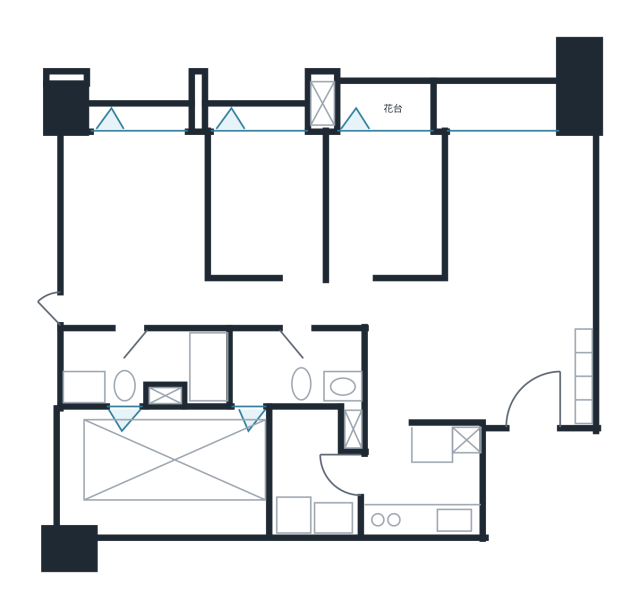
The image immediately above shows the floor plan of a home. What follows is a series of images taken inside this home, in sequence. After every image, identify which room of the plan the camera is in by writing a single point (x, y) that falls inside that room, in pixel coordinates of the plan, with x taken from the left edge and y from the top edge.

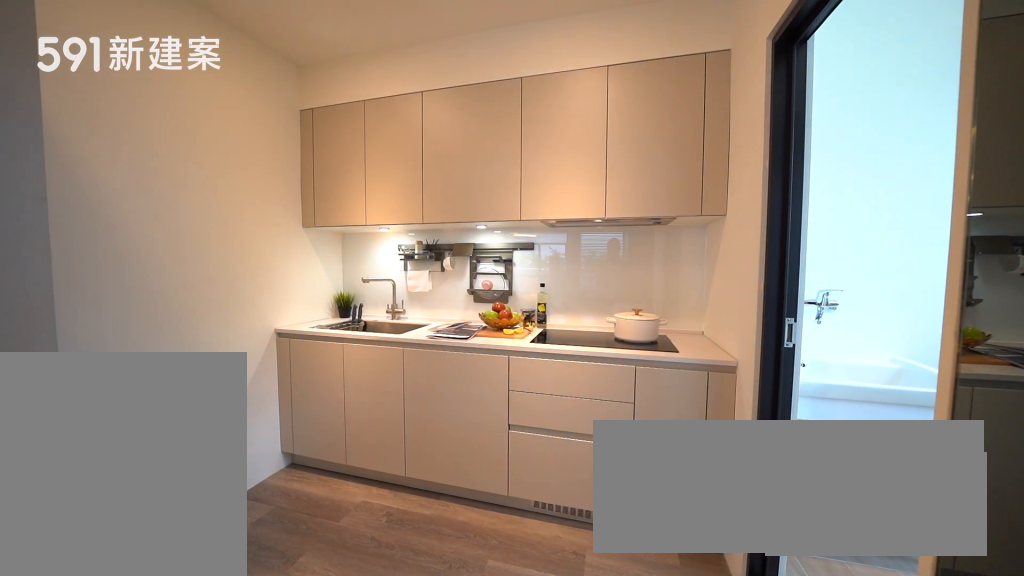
(426, 480)
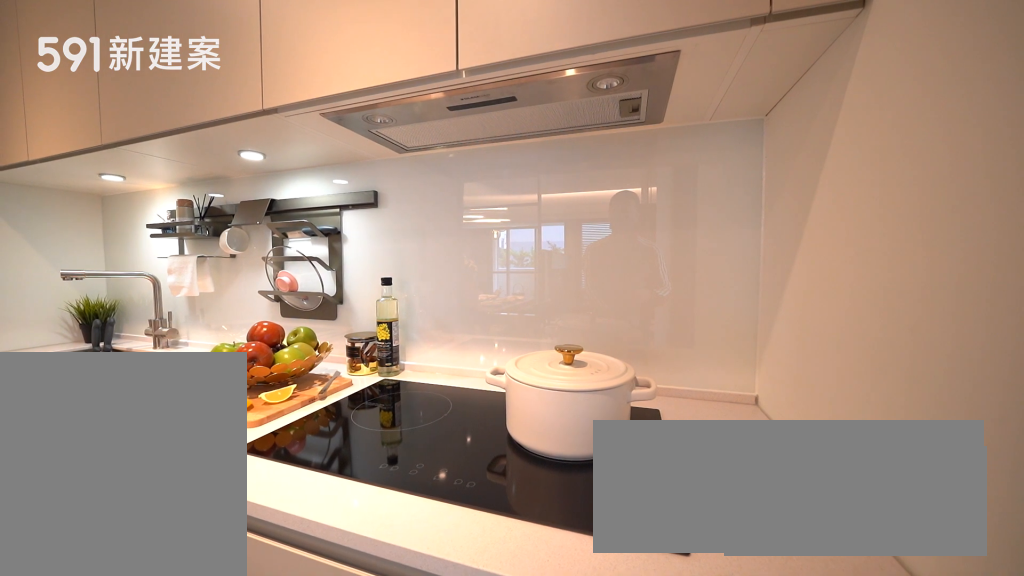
(426, 480)
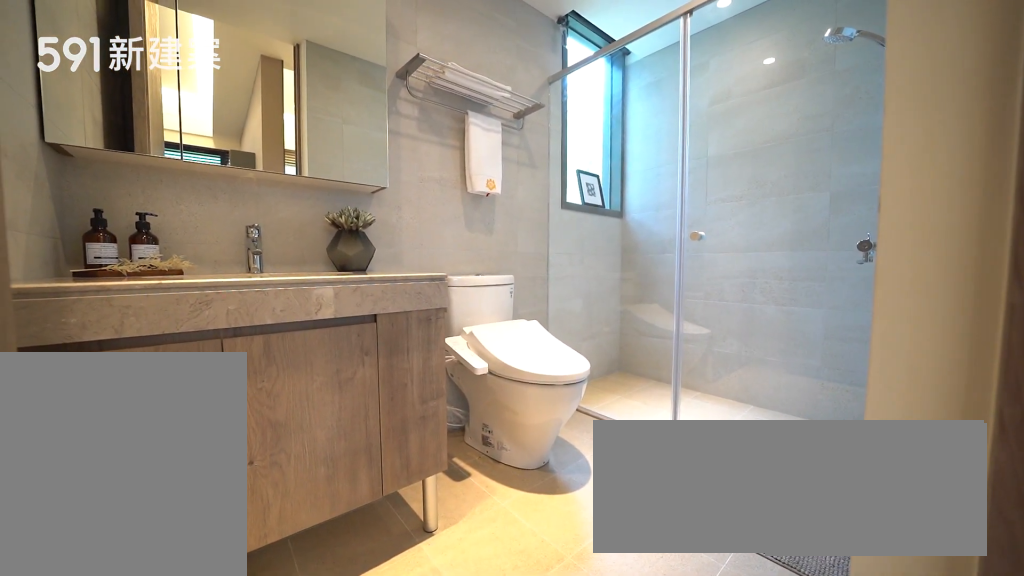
(293, 367)
